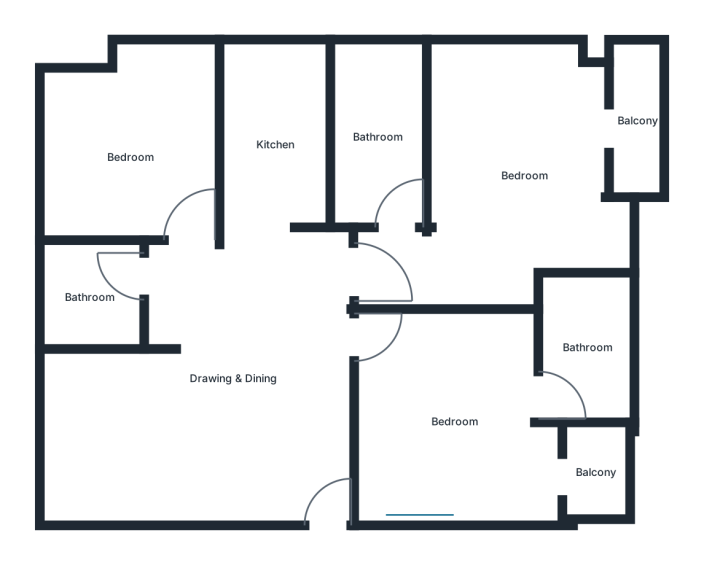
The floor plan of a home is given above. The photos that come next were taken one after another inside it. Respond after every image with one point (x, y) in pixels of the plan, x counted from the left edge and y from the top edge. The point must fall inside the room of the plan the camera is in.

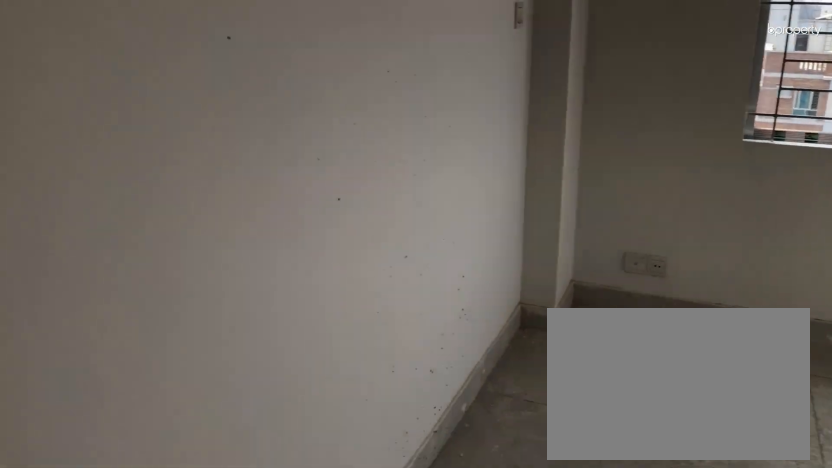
(524, 176)
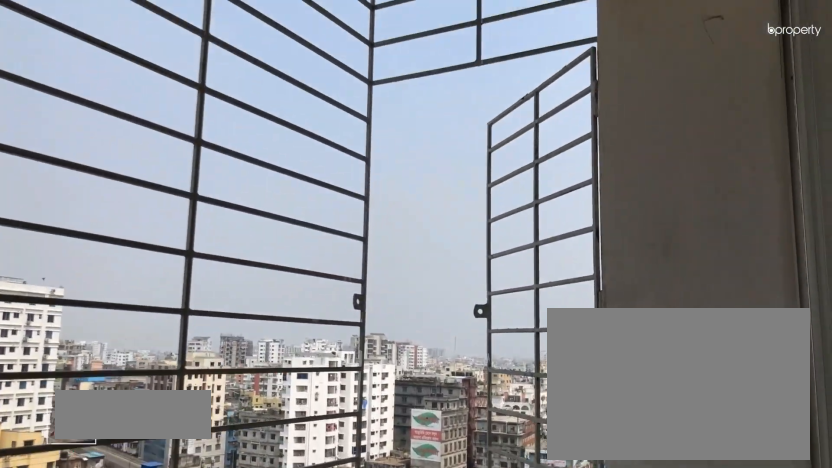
(640, 119)
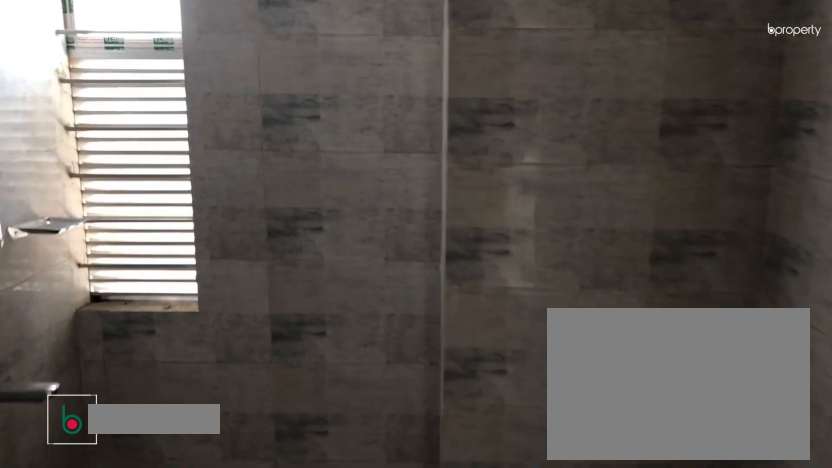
(377, 135)
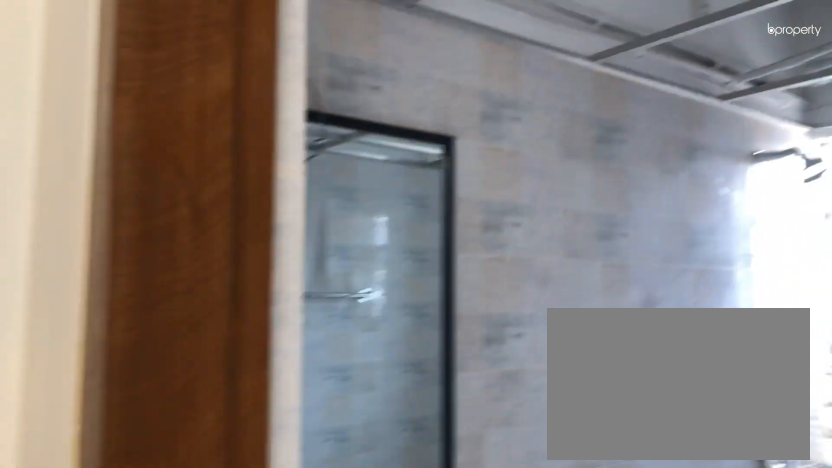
(377, 135)
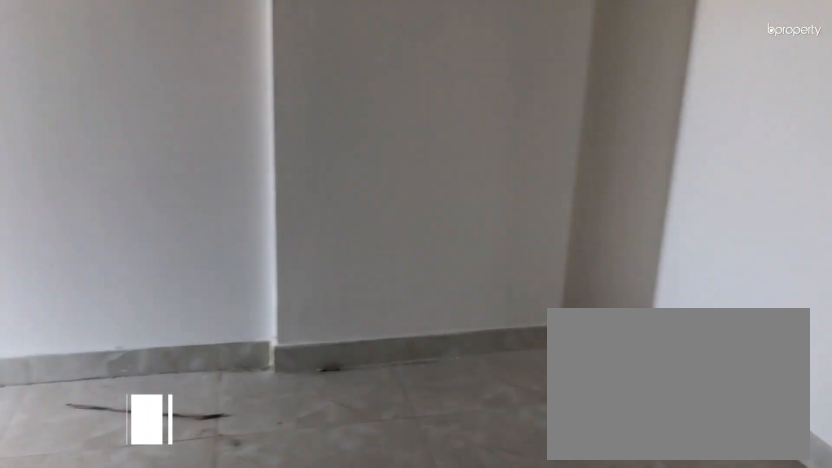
(456, 421)
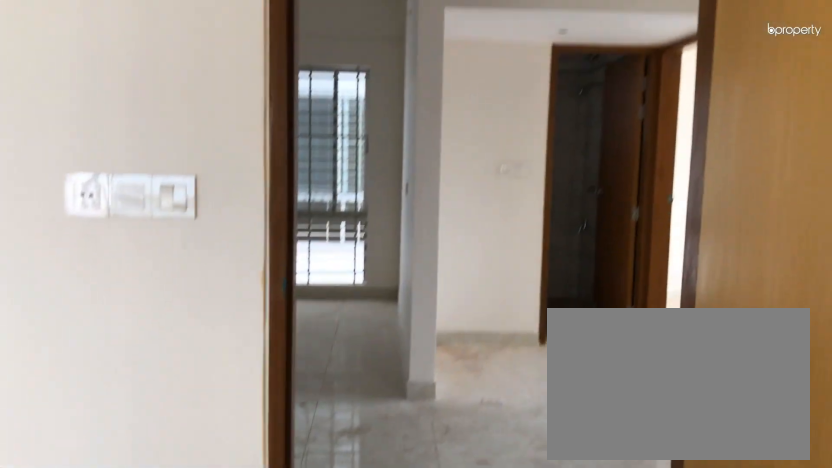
(456, 421)
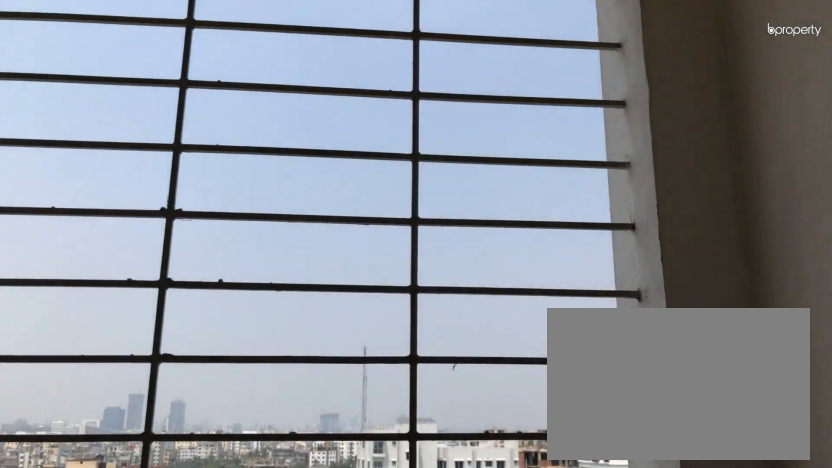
(600, 472)
